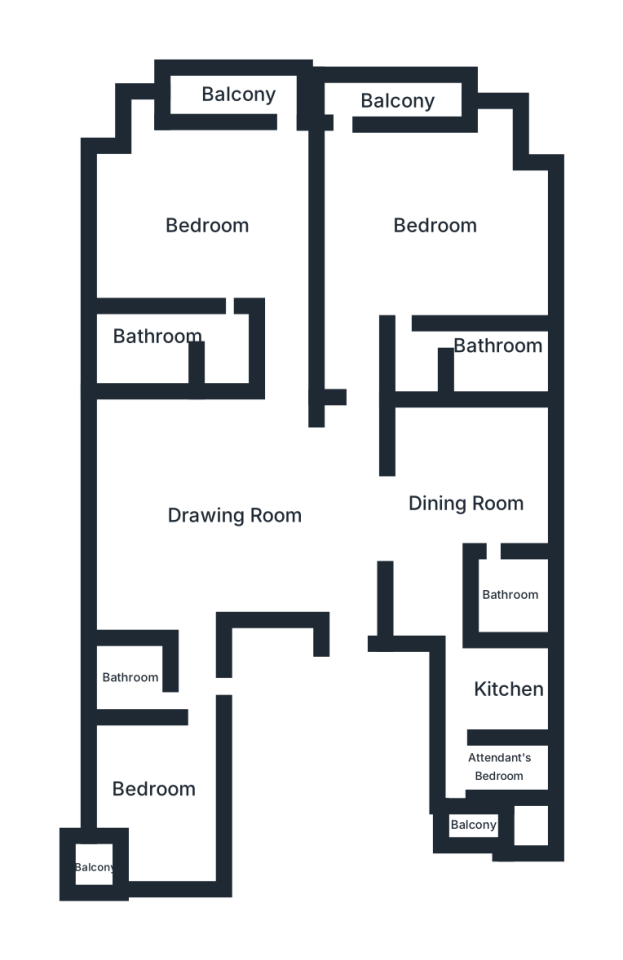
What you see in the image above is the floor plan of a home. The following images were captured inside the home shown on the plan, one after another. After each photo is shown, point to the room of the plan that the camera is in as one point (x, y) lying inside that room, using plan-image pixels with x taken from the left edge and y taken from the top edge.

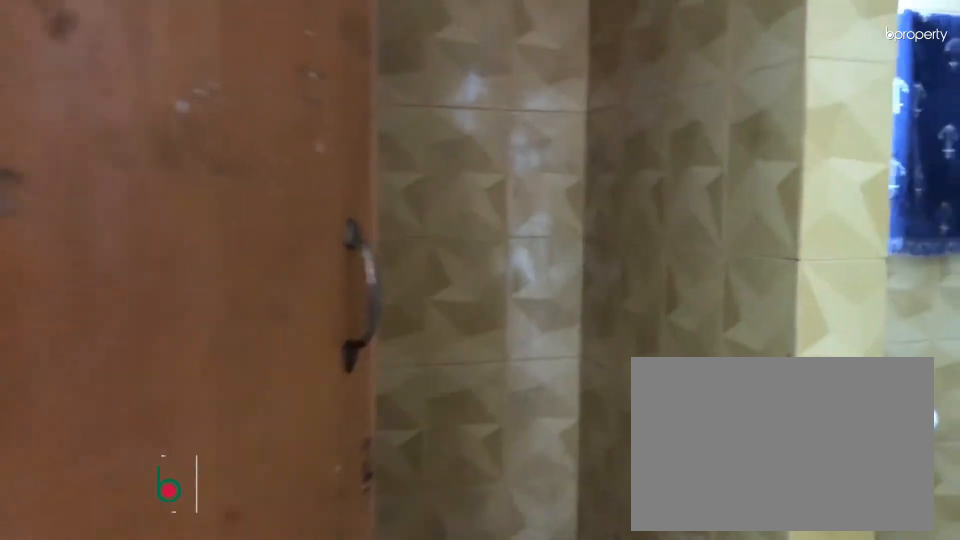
(159, 350)
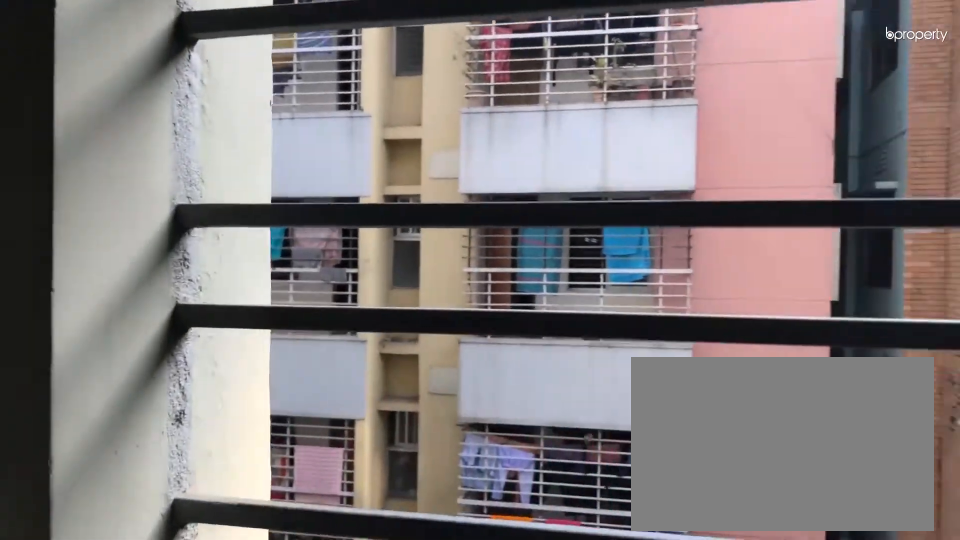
(243, 97)
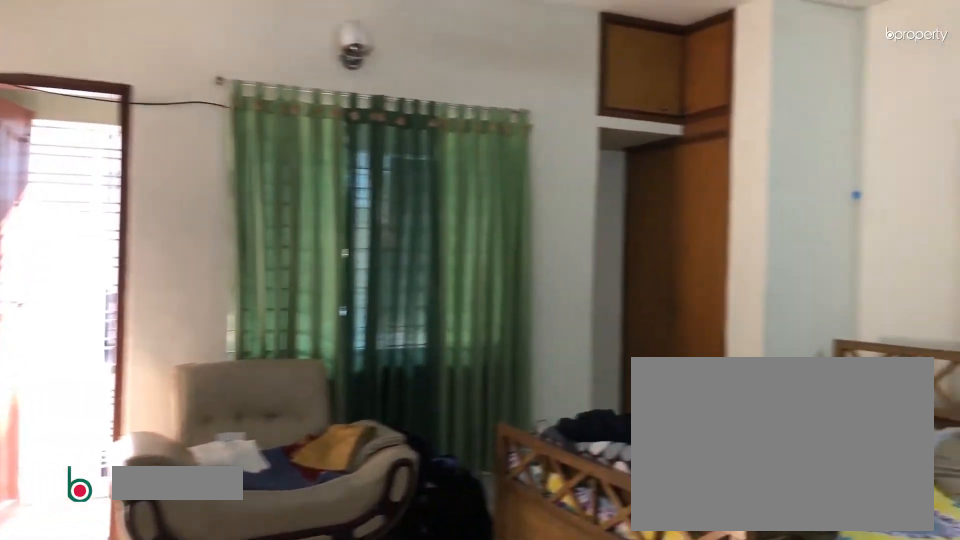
(435, 228)
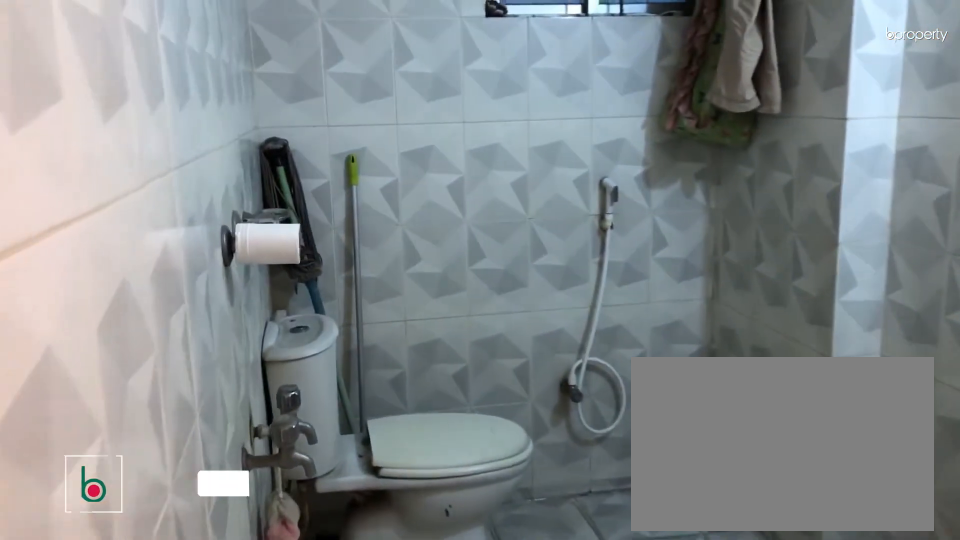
(490, 347)
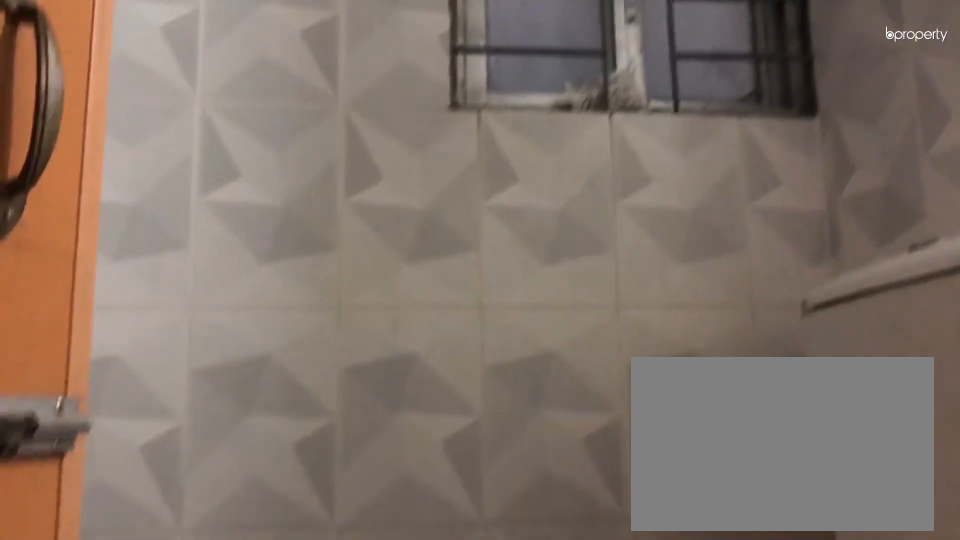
(128, 684)
